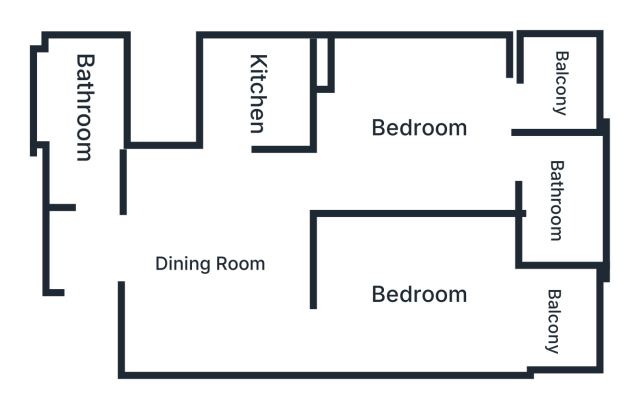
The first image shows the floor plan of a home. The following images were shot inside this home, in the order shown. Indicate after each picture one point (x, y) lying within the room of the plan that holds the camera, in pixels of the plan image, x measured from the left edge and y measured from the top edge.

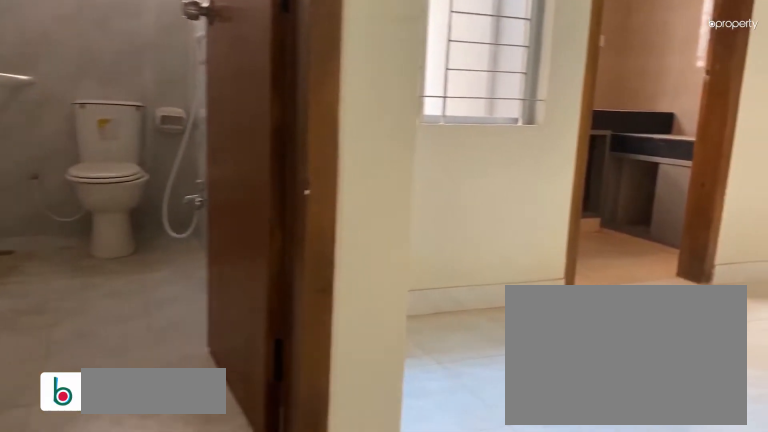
(113, 254)
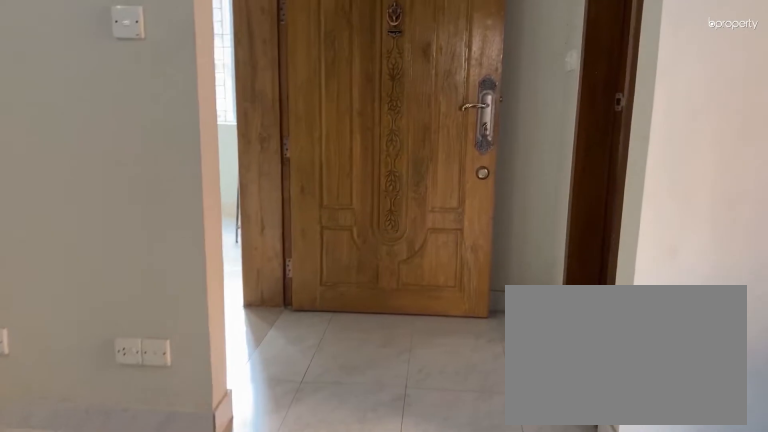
(207, 263)
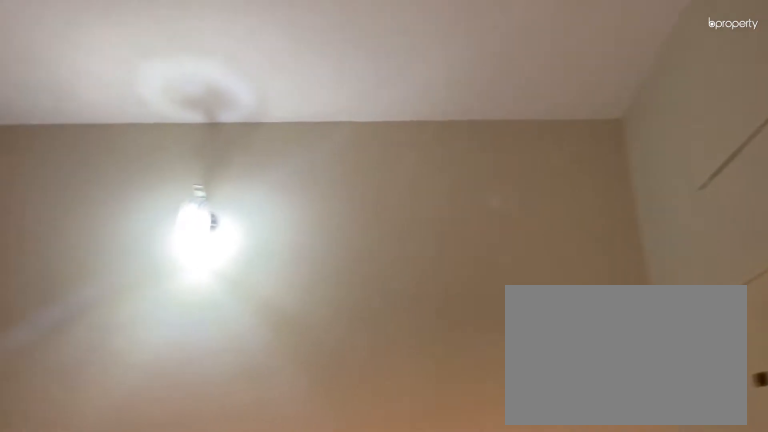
(207, 263)
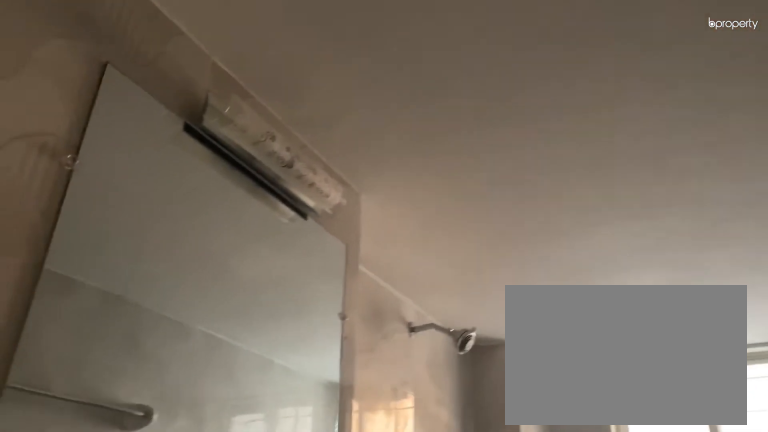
(93, 121)
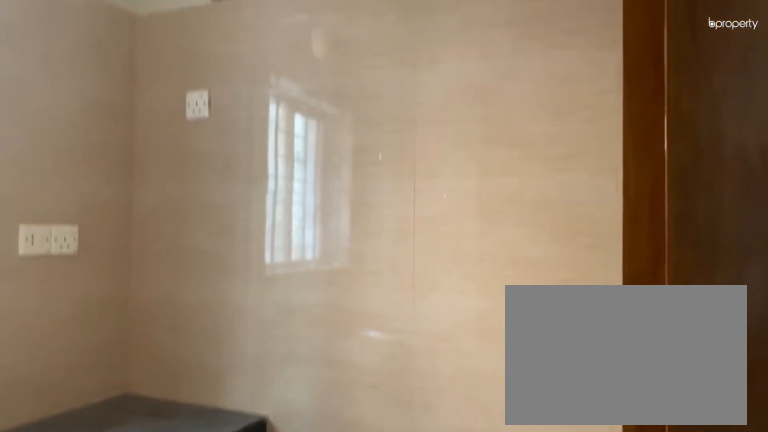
(261, 92)
